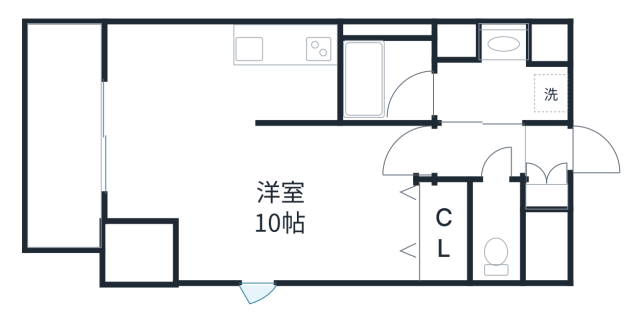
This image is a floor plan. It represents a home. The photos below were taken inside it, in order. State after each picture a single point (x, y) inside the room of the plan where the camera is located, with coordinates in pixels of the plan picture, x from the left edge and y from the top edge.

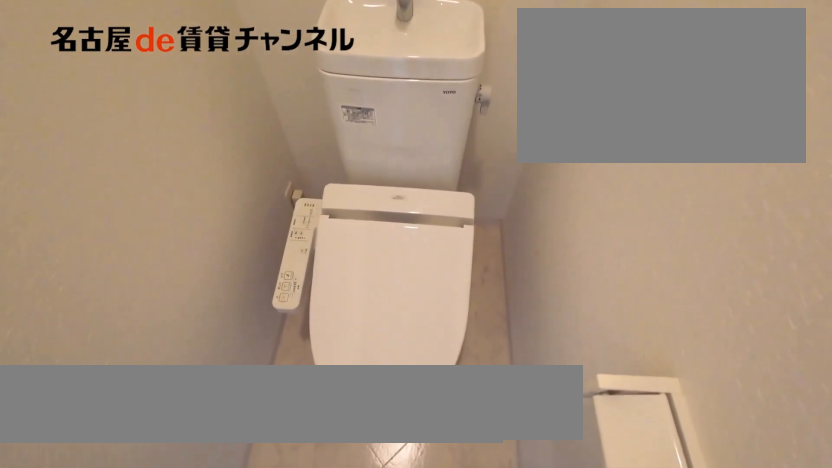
(498, 233)
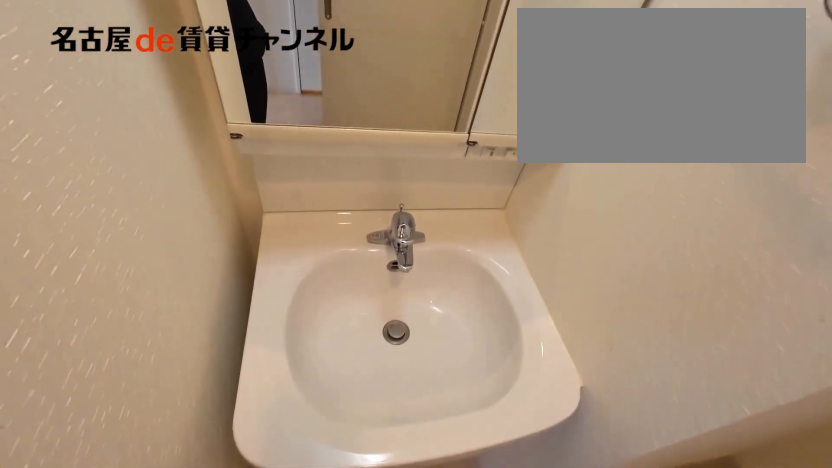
(500, 71)
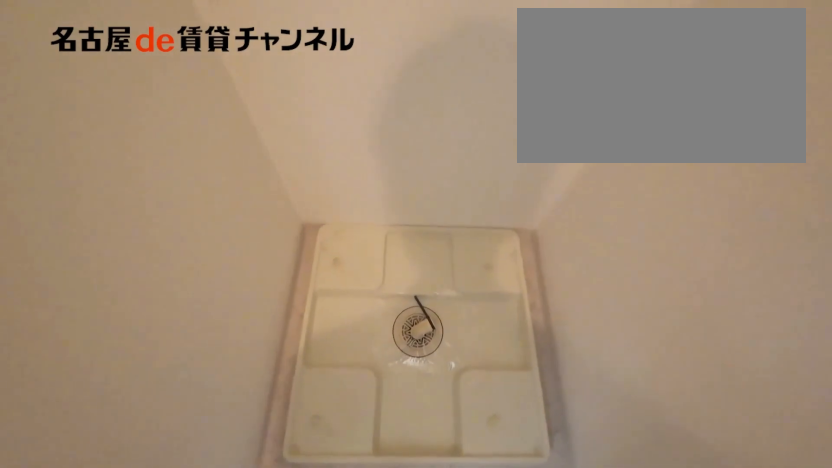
(500, 71)
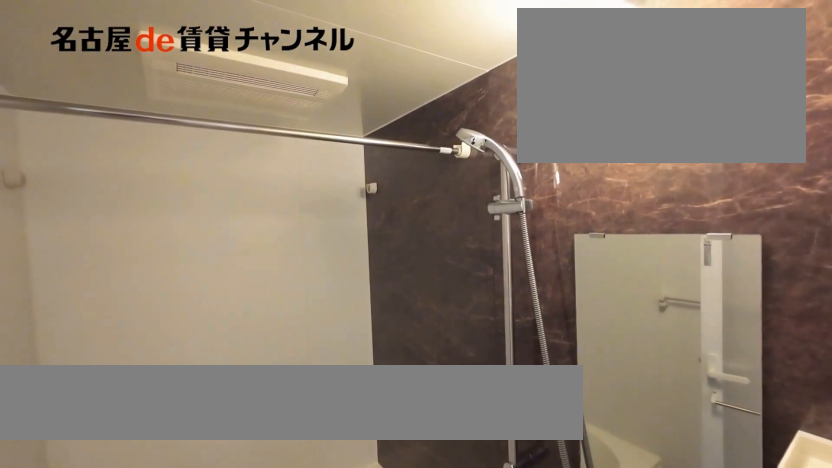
(389, 71)
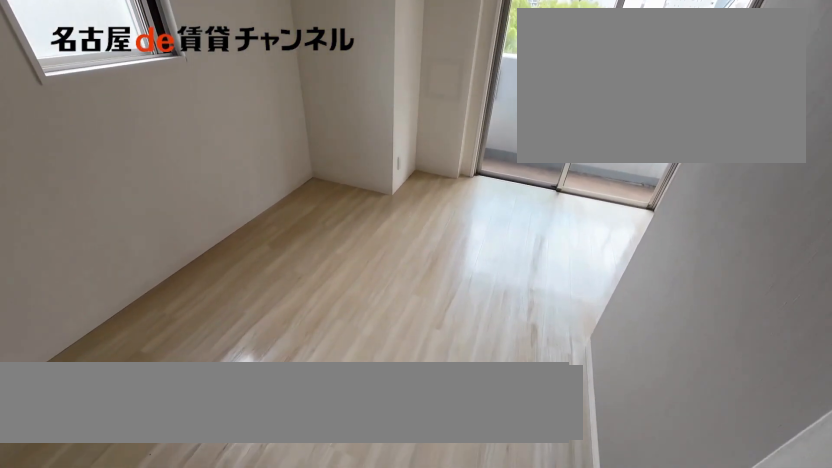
(290, 213)
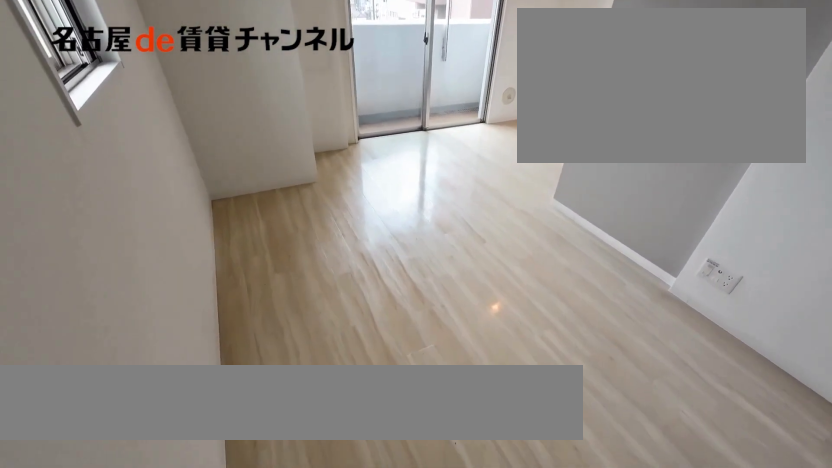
(290, 213)
